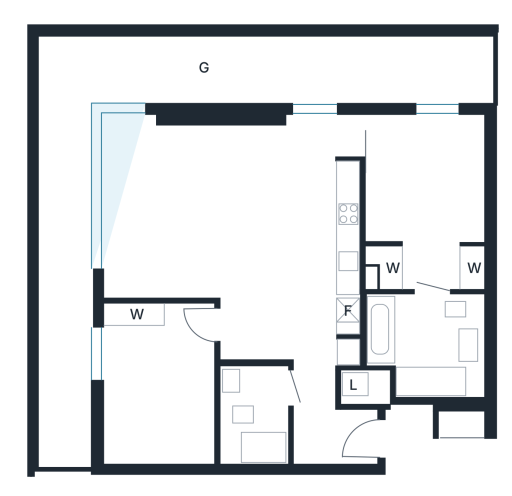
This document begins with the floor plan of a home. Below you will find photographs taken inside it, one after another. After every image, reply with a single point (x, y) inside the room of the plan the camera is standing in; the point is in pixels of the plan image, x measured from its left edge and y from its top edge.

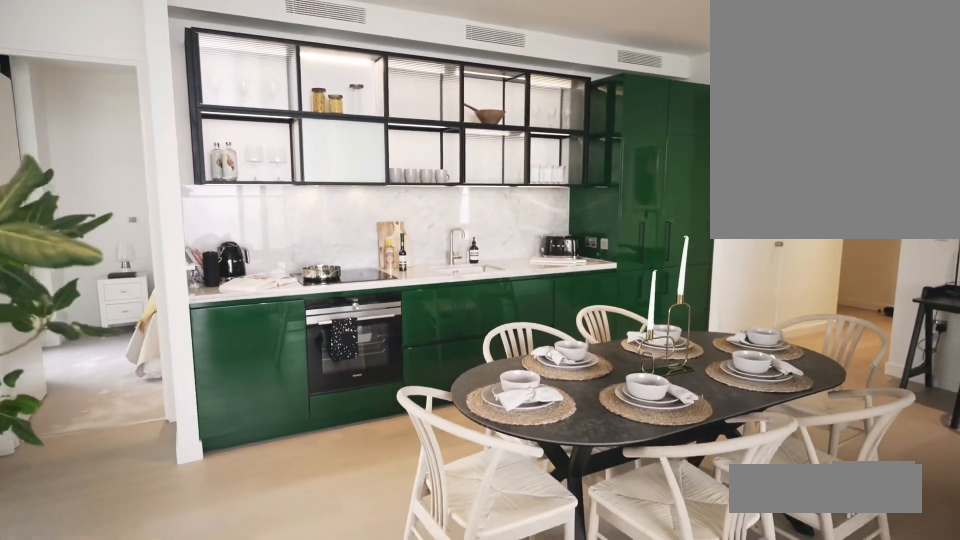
(295, 234)
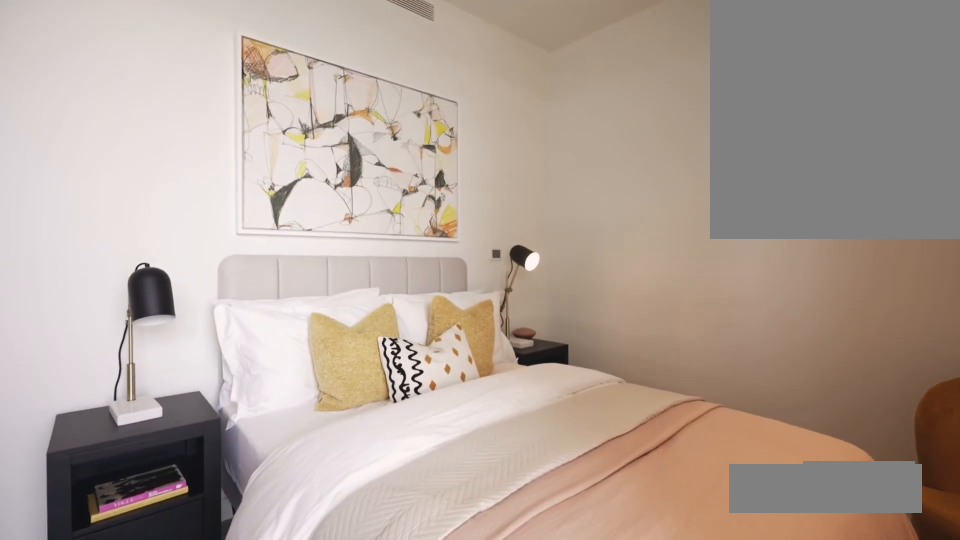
(158, 373)
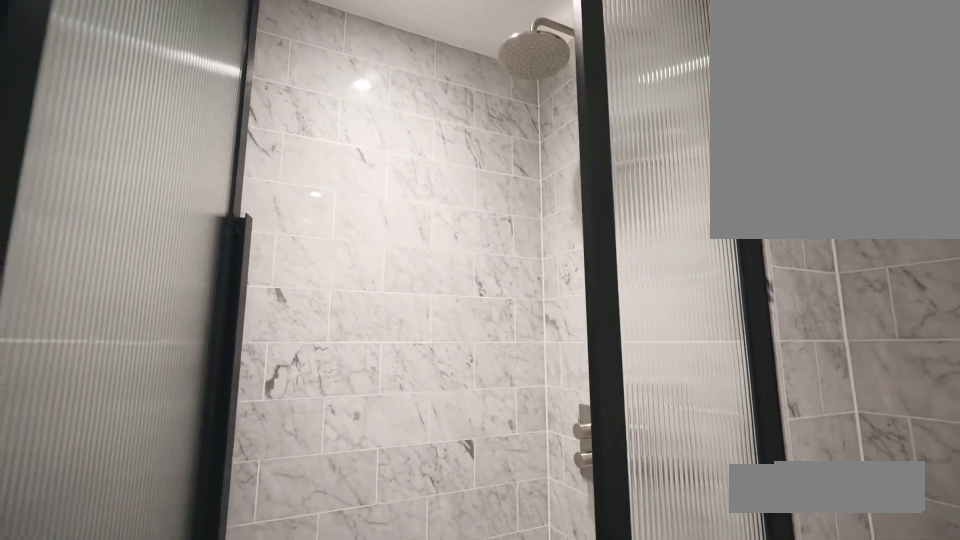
(257, 406)
